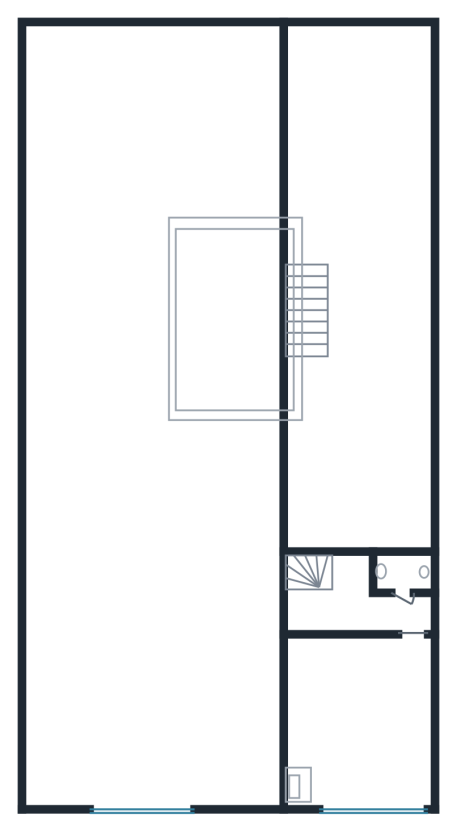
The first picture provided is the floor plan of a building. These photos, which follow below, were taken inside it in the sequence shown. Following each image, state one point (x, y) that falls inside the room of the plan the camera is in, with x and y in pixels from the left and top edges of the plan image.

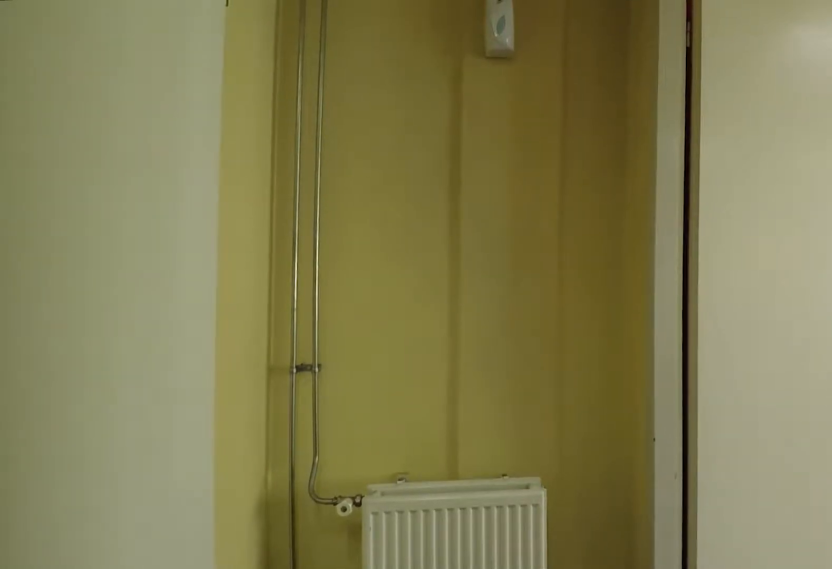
(353, 603)
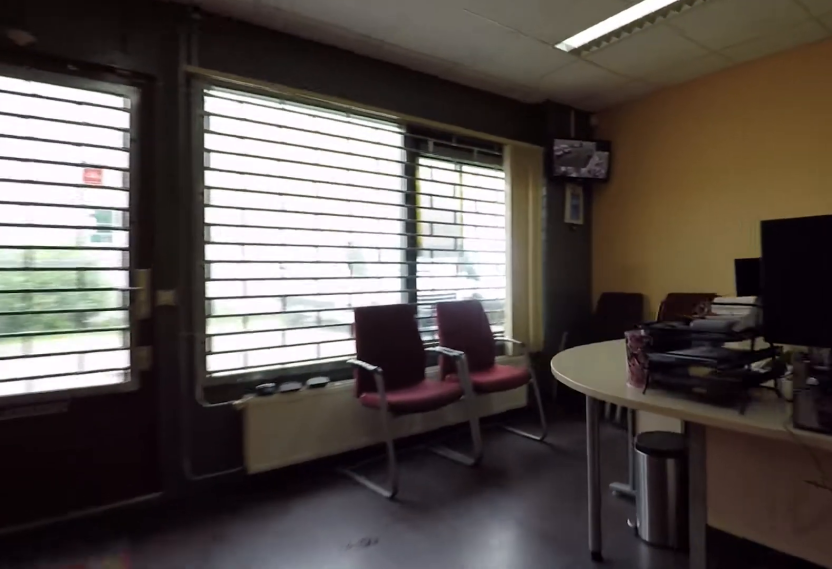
(359, 718)
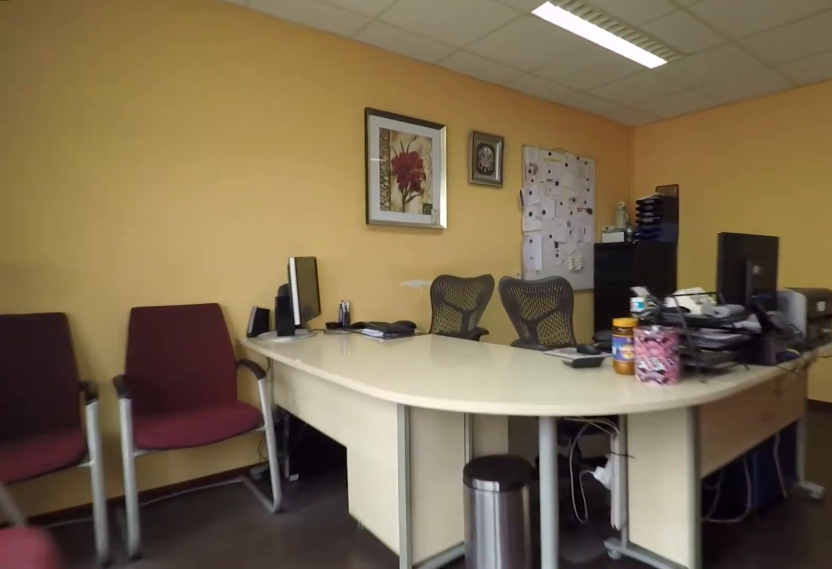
(359, 718)
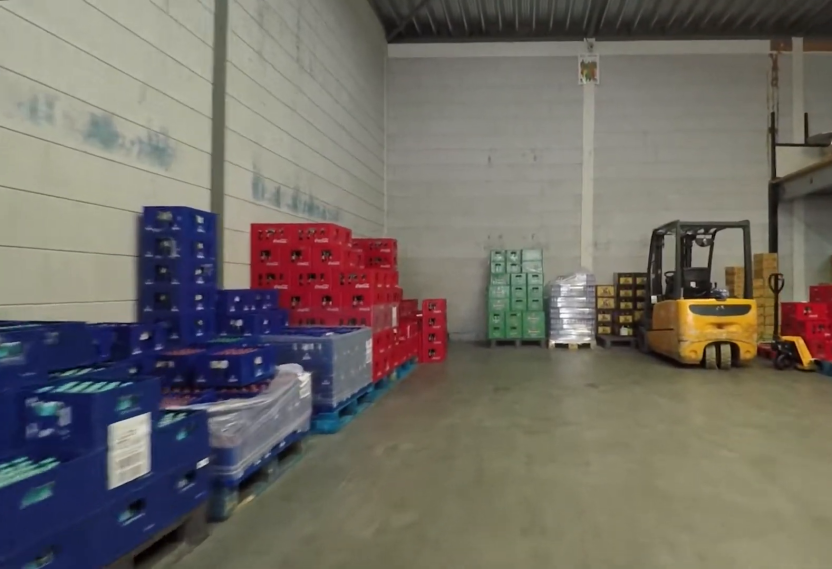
(34, 523)
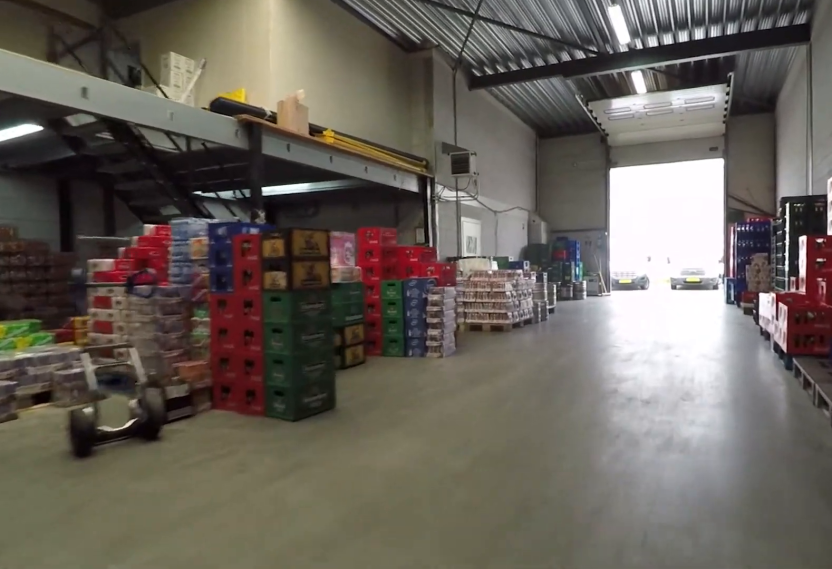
(37, 707)
